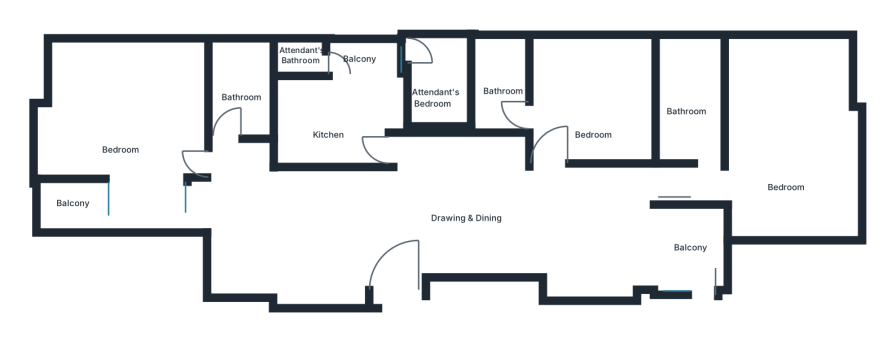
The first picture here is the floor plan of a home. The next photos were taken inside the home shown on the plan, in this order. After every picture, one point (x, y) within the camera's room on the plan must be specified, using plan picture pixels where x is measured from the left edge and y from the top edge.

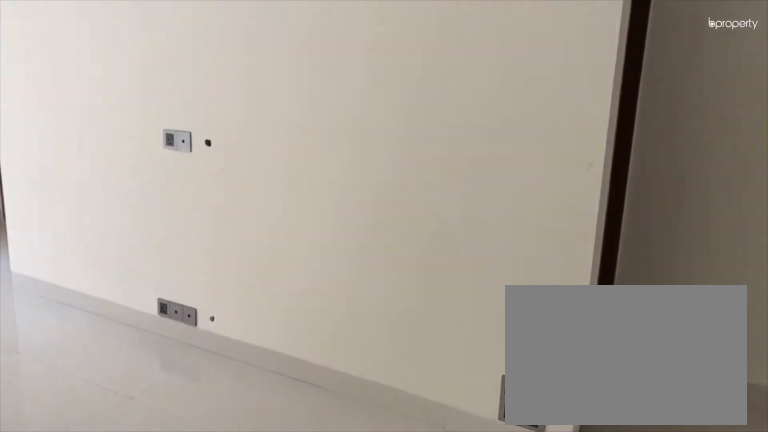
(332, 235)
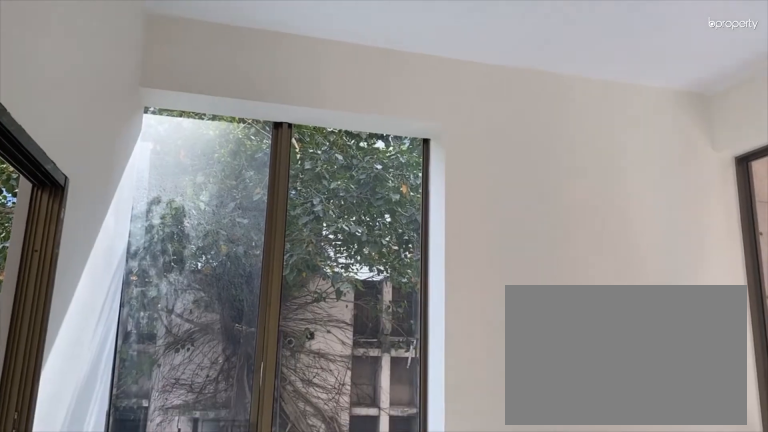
(120, 123)
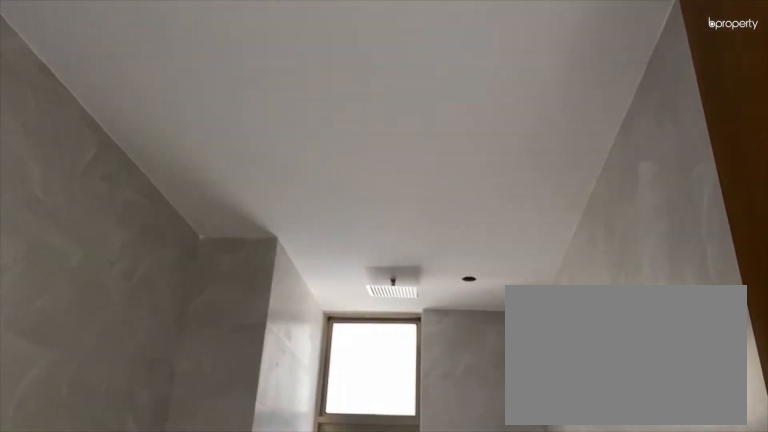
(689, 82)
